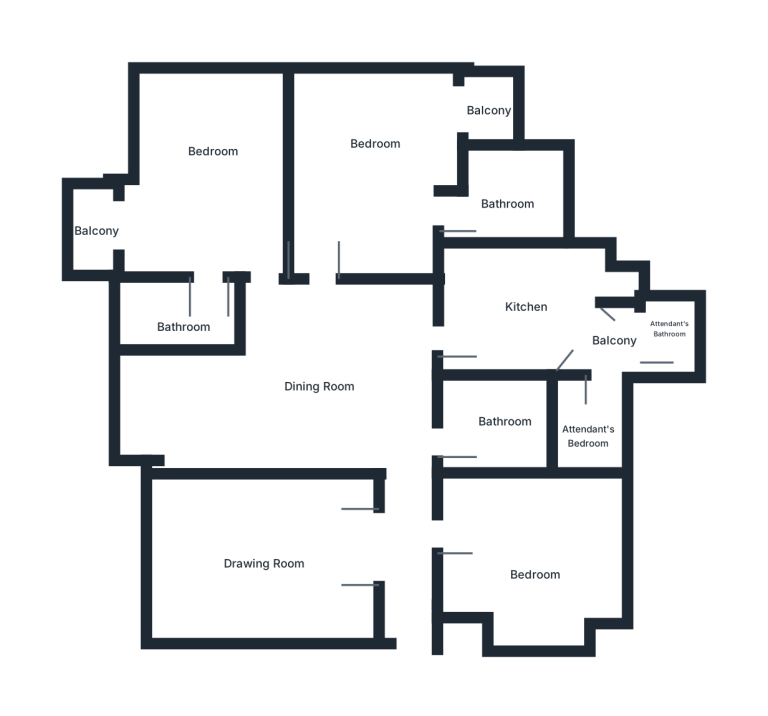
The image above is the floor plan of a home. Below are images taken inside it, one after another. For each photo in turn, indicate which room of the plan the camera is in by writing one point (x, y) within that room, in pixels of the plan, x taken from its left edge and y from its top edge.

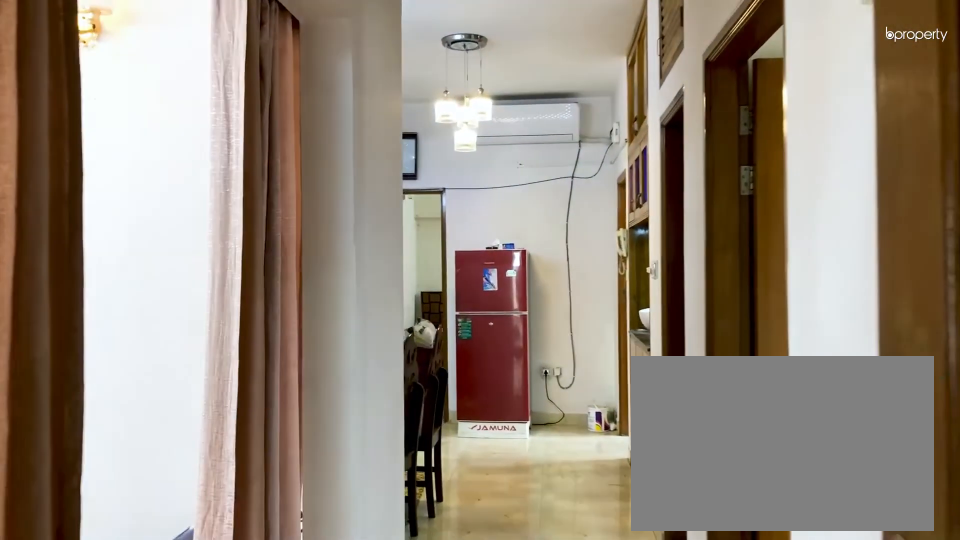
(414, 609)
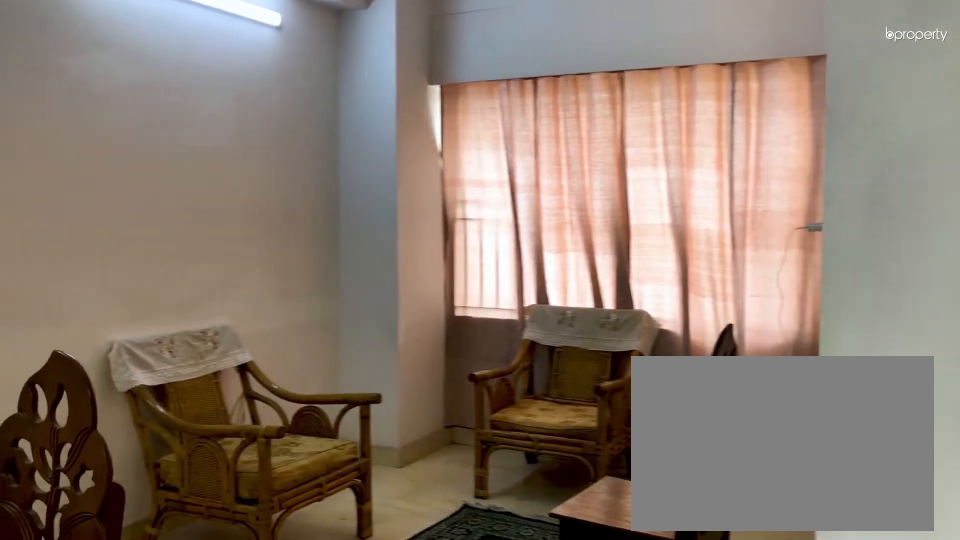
(316, 392)
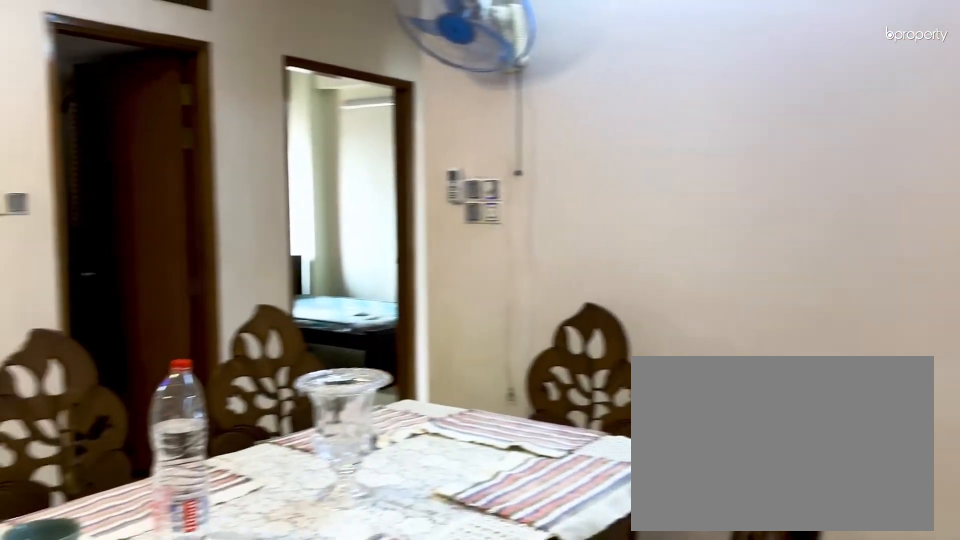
(316, 392)
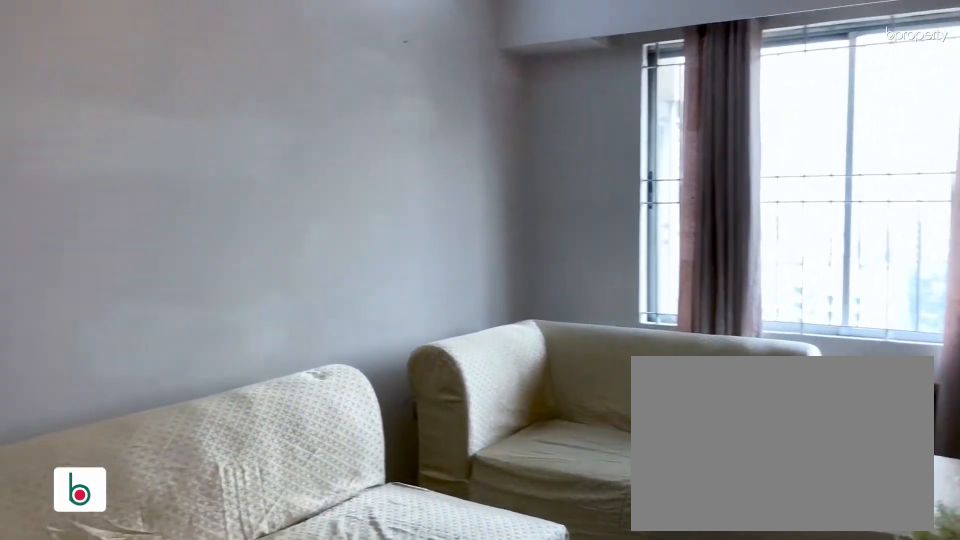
(254, 581)
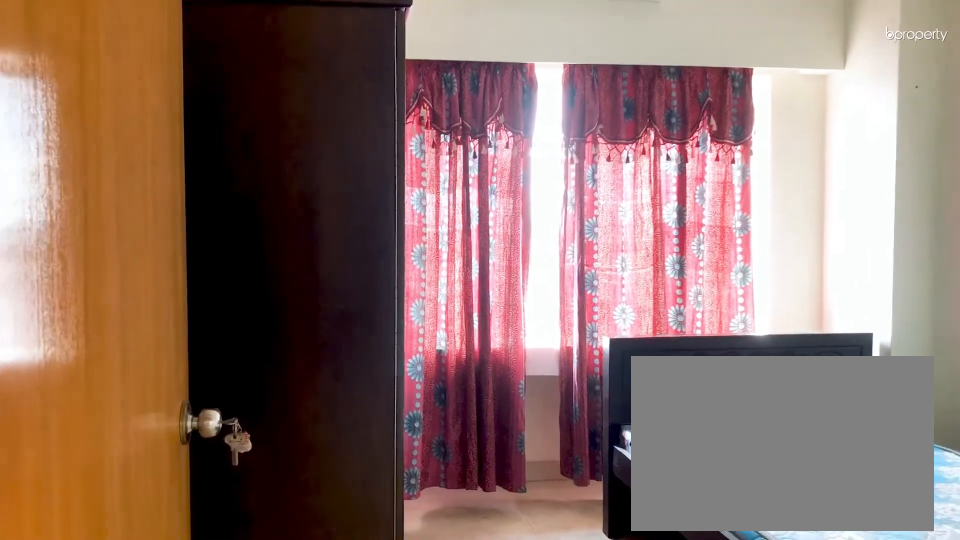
(476, 546)
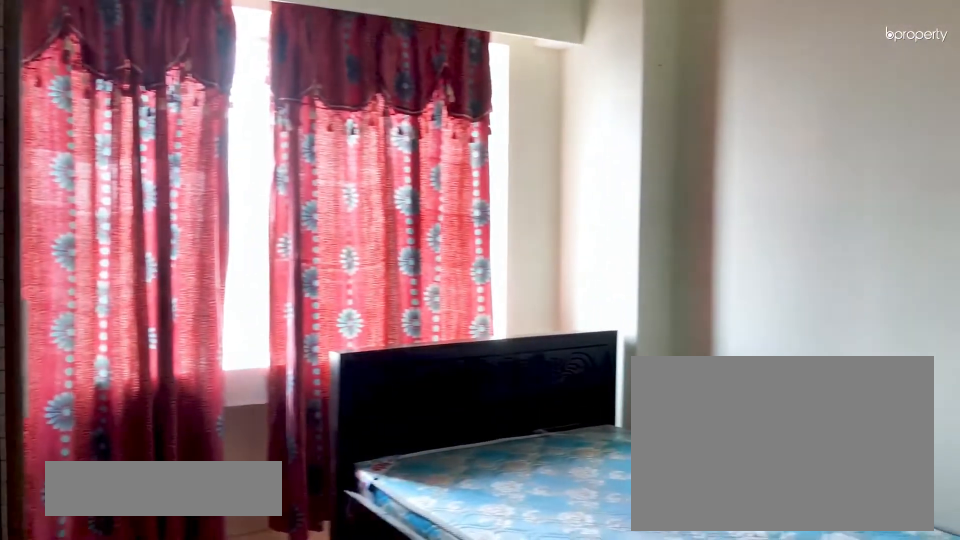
(551, 556)
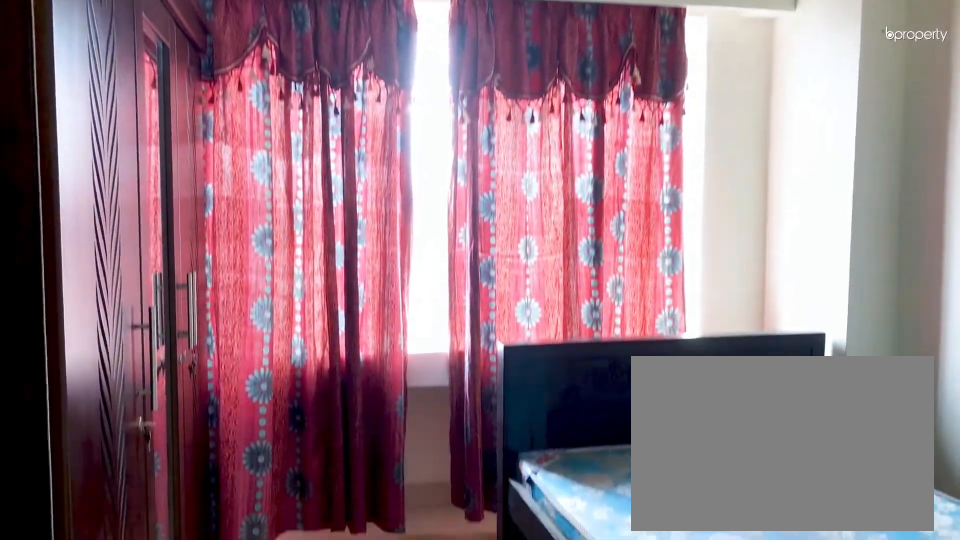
(551, 557)
